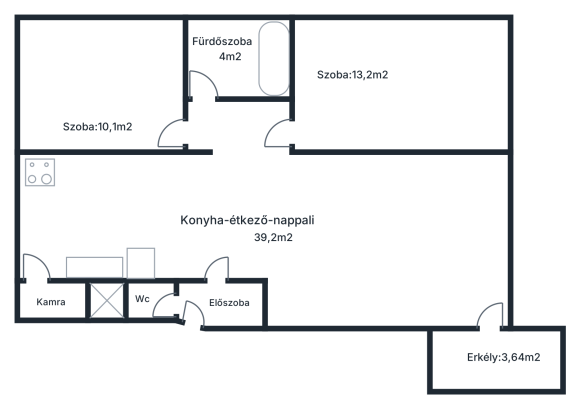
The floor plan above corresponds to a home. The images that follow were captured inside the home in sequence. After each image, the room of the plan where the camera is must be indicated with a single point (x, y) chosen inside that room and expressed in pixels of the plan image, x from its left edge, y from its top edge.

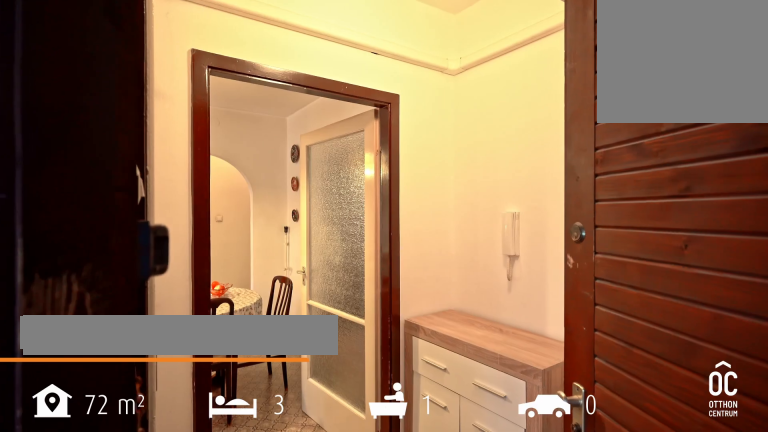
(223, 302)
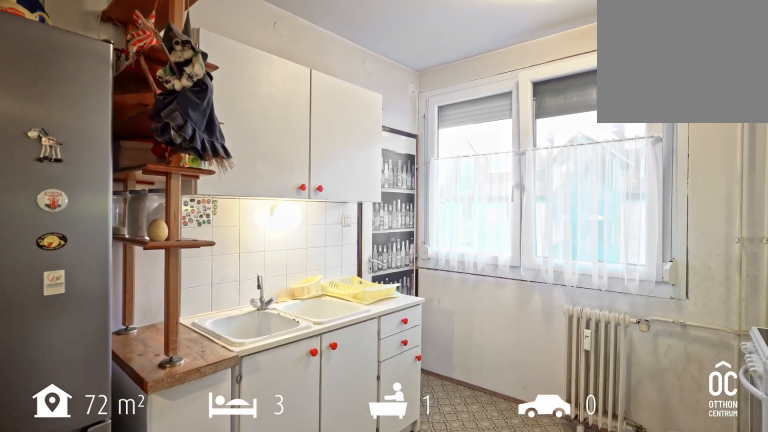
(130, 206)
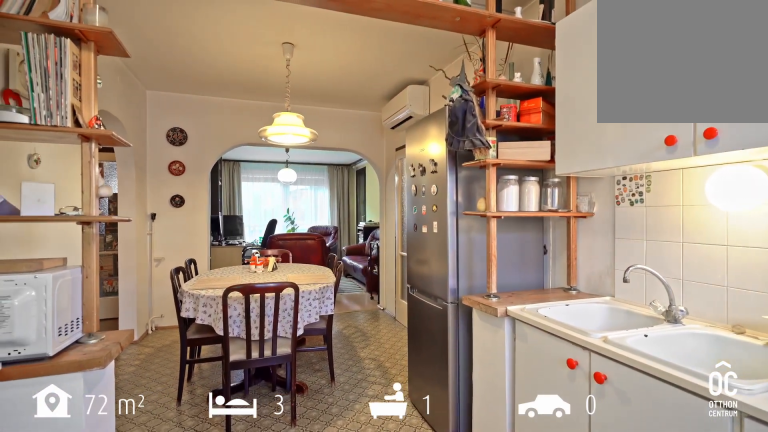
(130, 206)
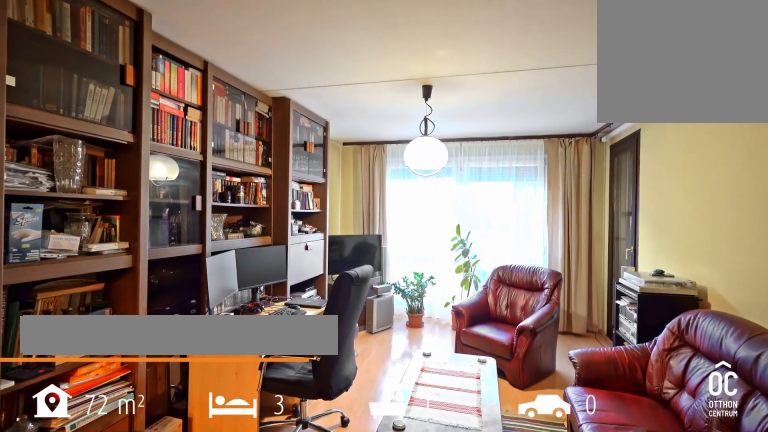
(380, 206)
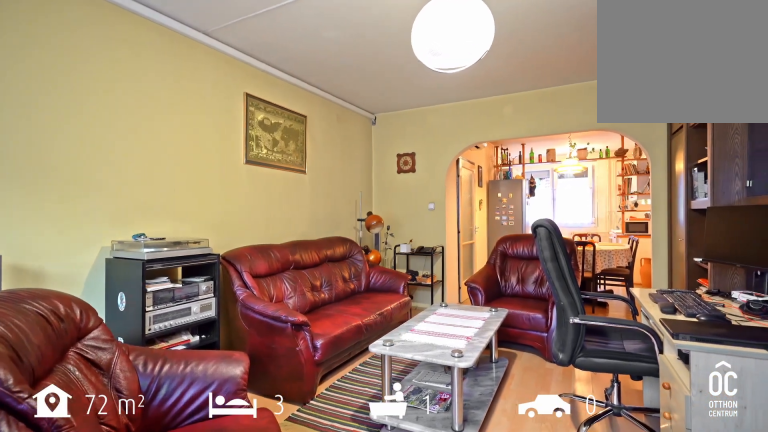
(380, 206)
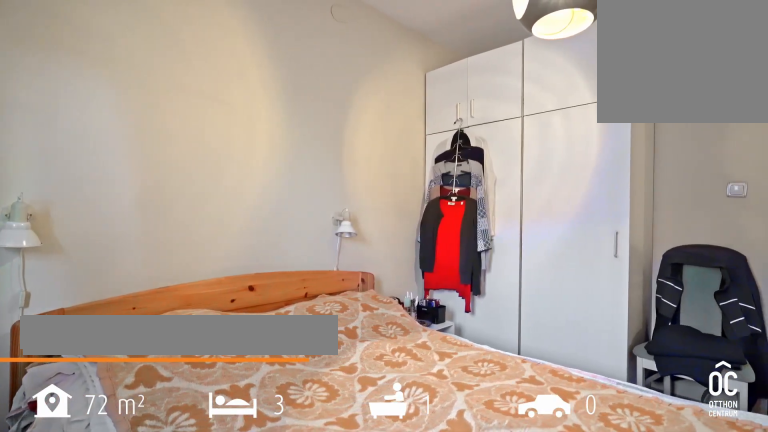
(110, 73)
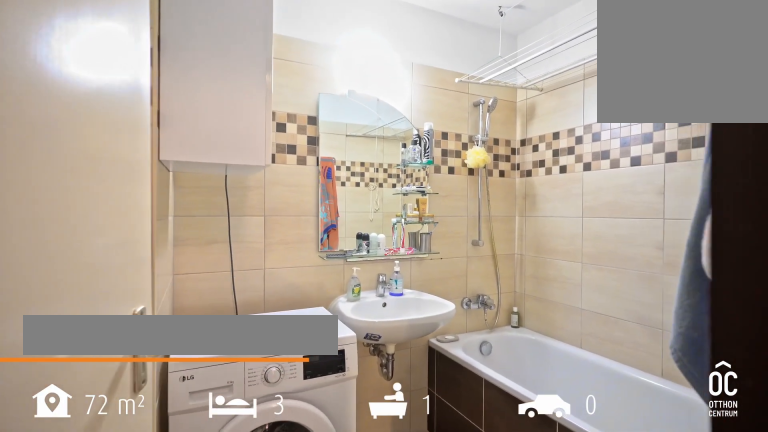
(238, 66)
